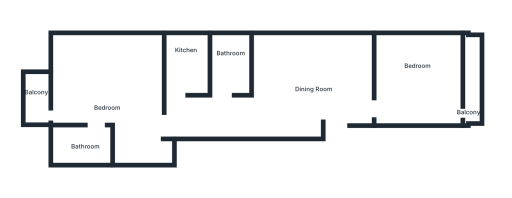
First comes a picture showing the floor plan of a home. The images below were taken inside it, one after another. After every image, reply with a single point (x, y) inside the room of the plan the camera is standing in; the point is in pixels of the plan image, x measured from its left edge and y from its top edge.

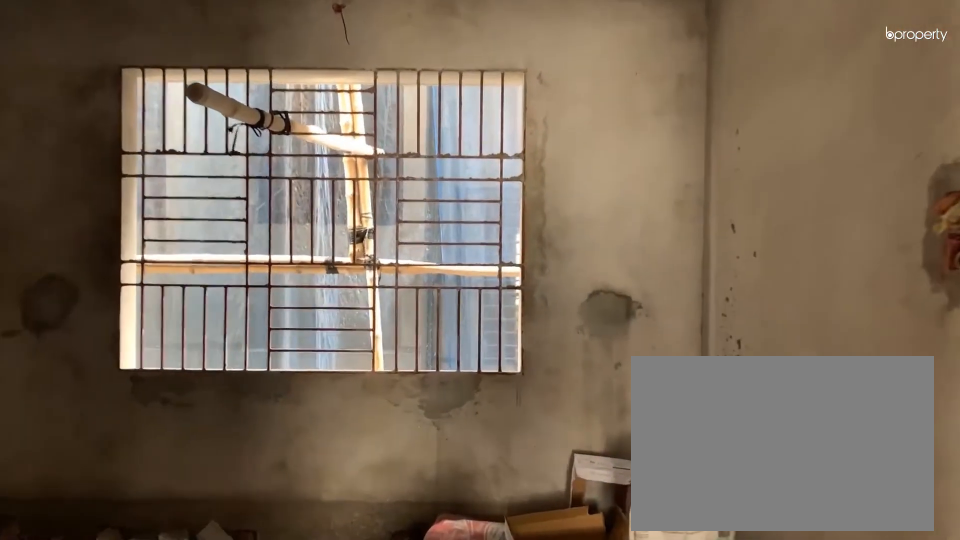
(315, 73)
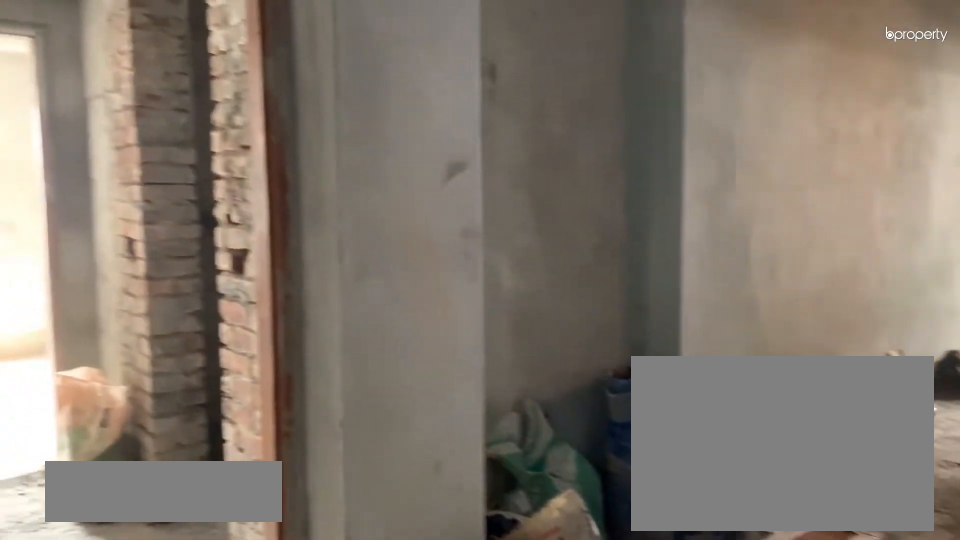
(315, 73)
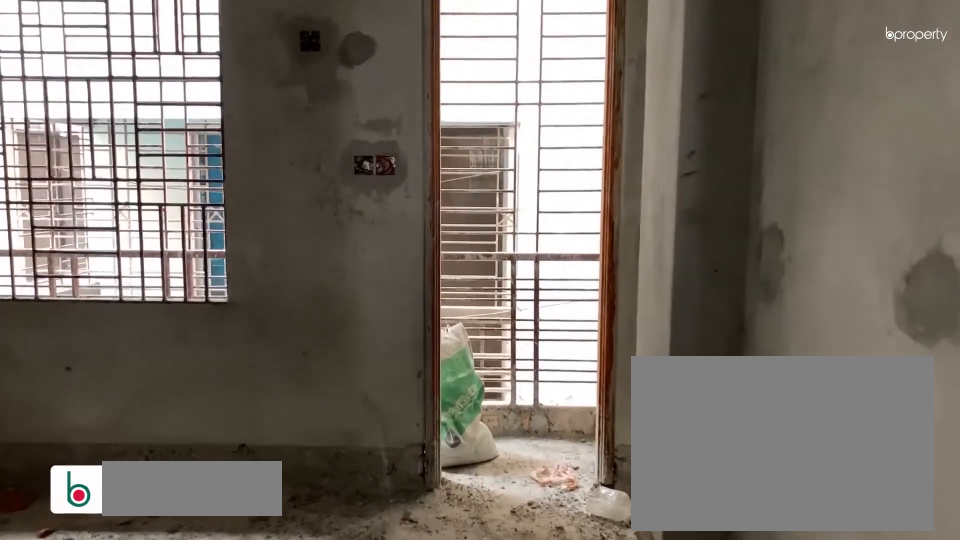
(420, 68)
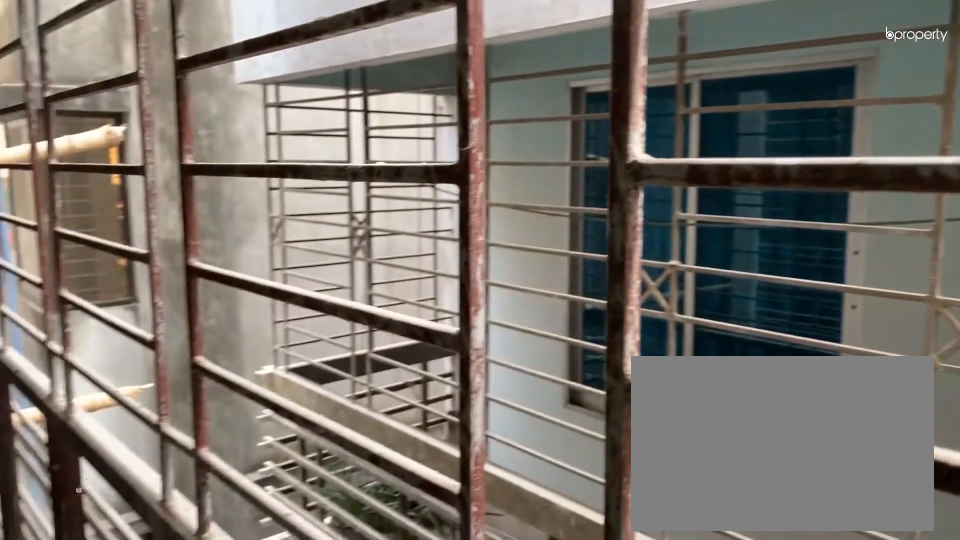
(470, 81)
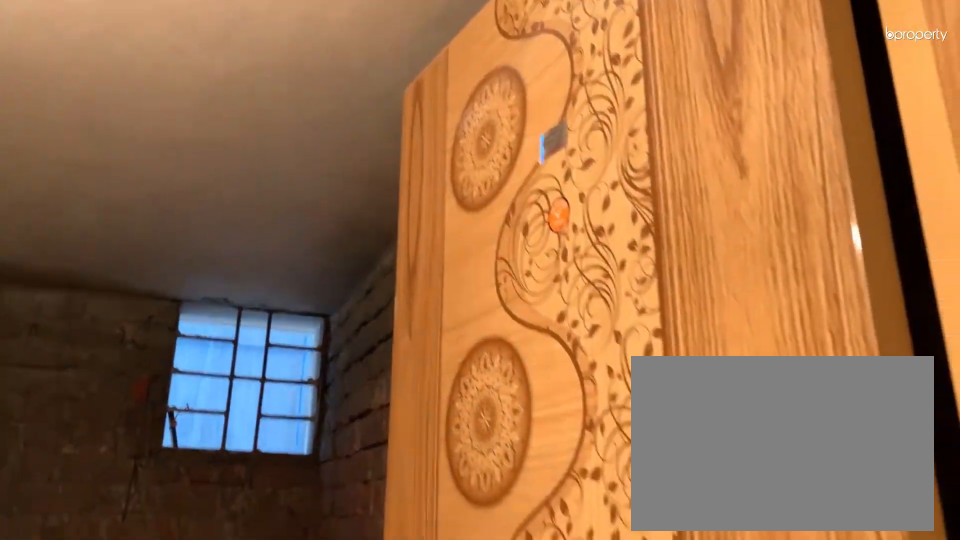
(234, 61)
